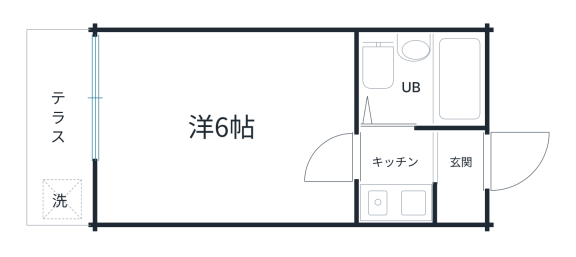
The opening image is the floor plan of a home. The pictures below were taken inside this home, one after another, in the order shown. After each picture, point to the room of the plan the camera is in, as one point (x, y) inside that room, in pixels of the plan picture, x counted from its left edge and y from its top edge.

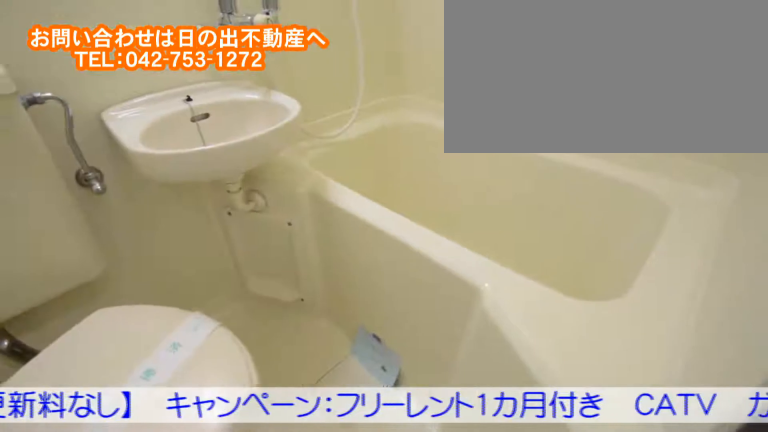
(448, 82)
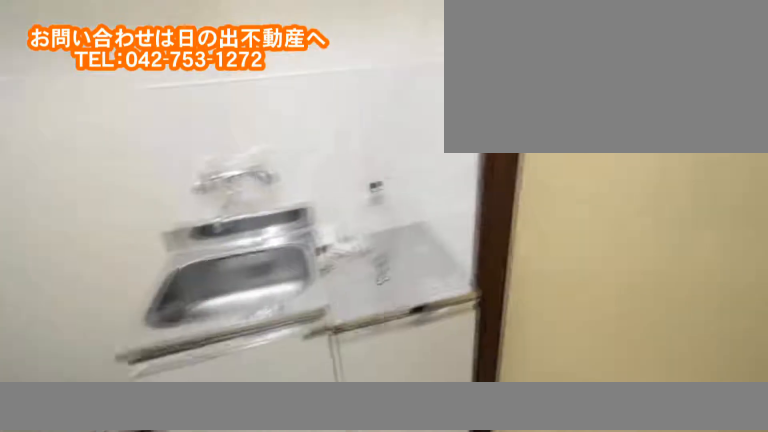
(396, 152)
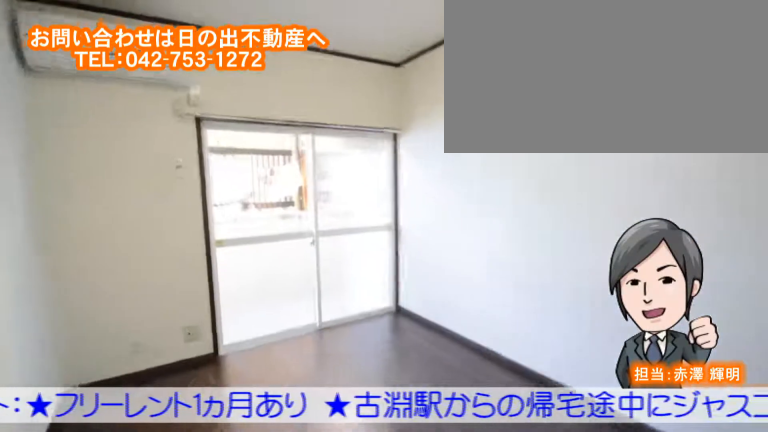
(156, 122)
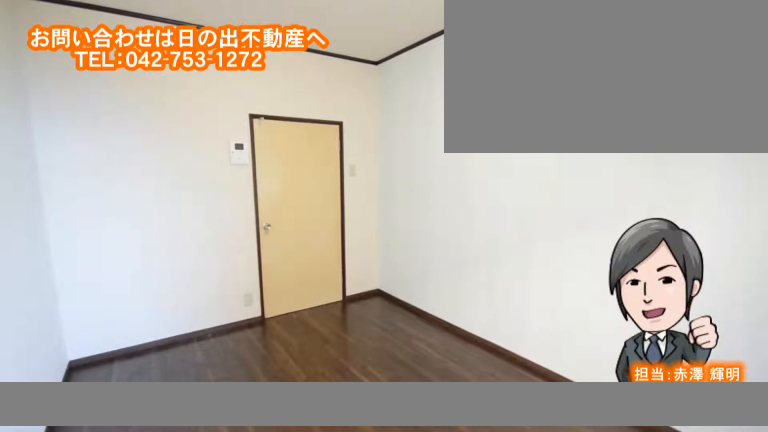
(156, 121)
